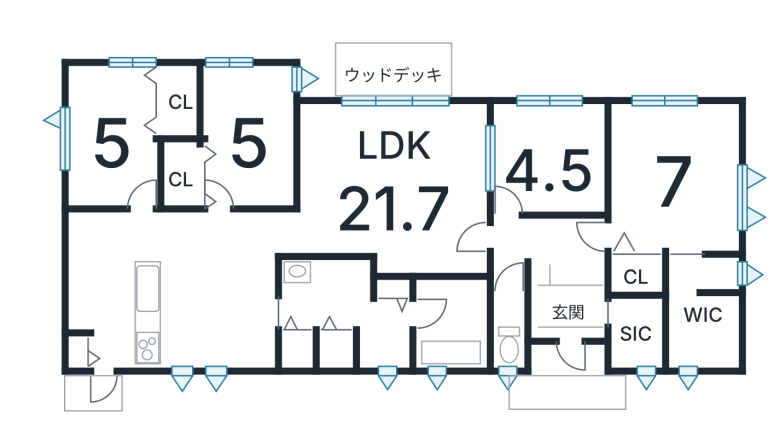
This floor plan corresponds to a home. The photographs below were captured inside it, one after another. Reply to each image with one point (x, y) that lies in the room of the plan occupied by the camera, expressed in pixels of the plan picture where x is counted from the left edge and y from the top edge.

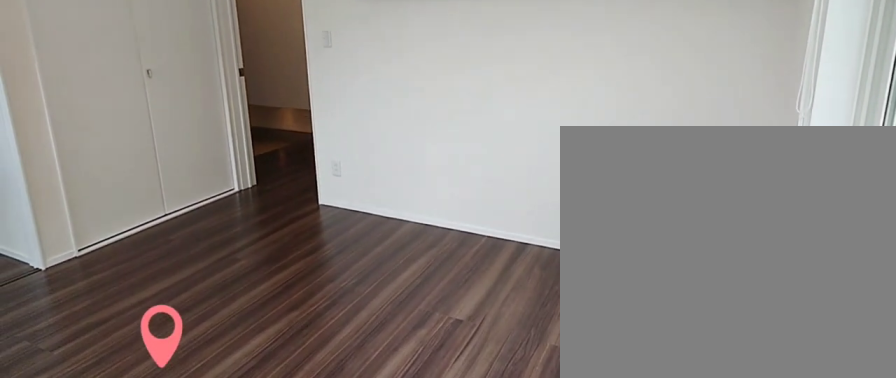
(669, 203)
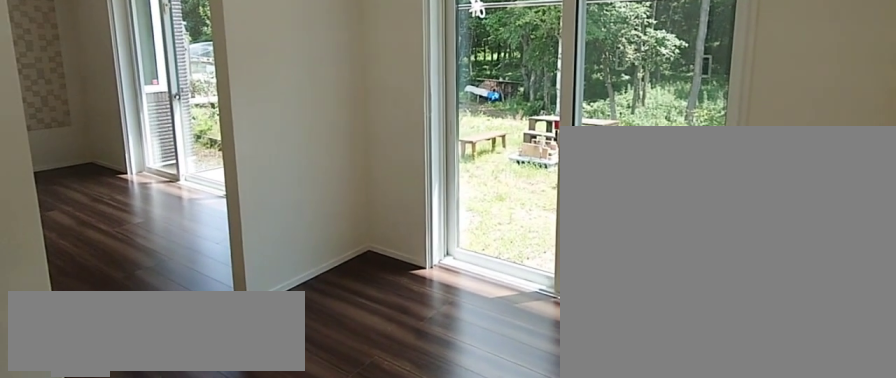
(553, 163)
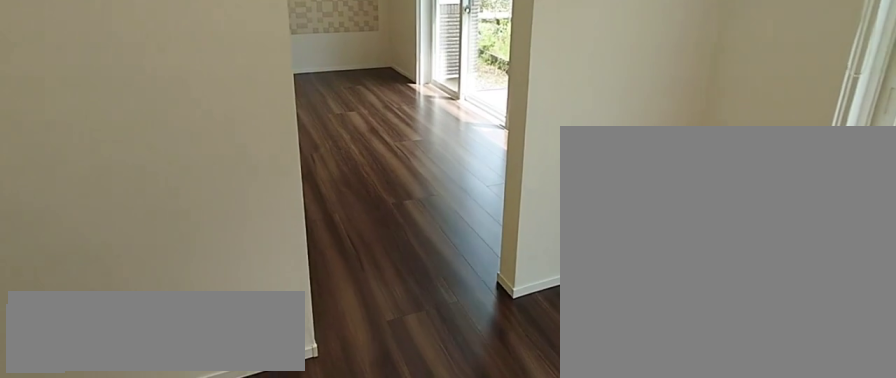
(553, 163)
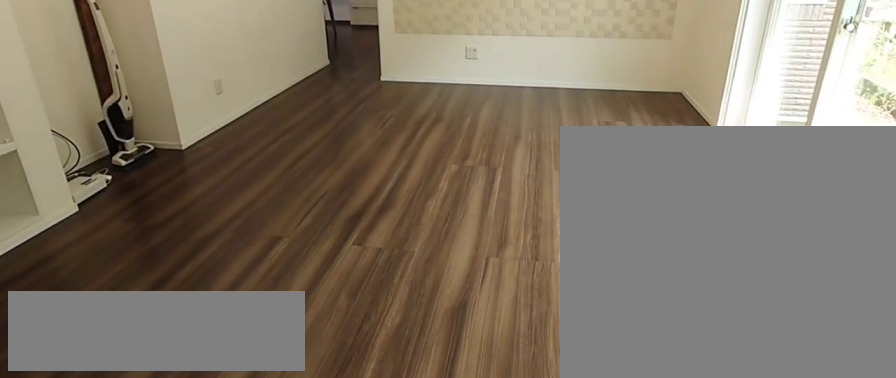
(395, 190)
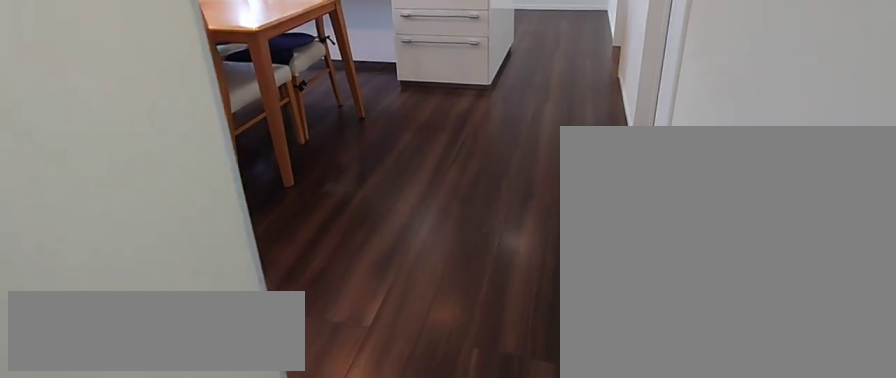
(222, 226)
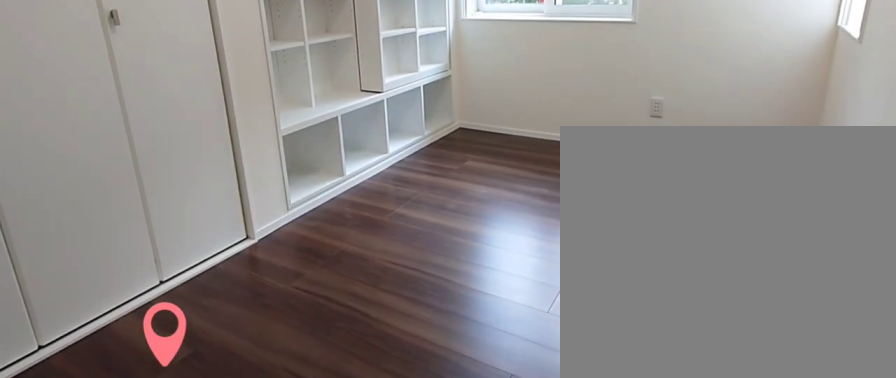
(246, 168)
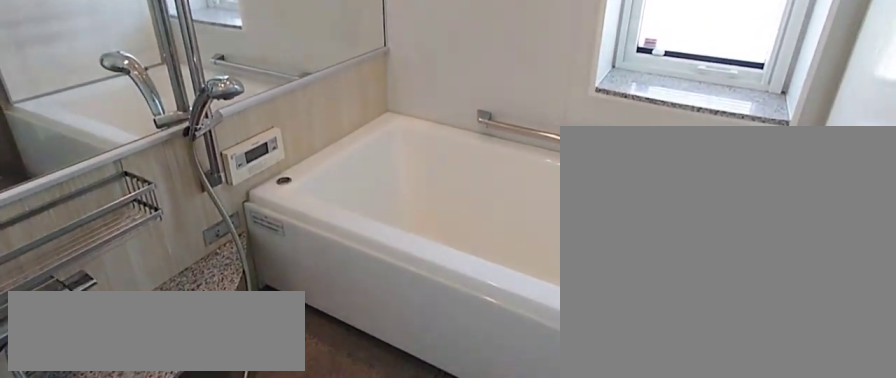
(451, 341)
